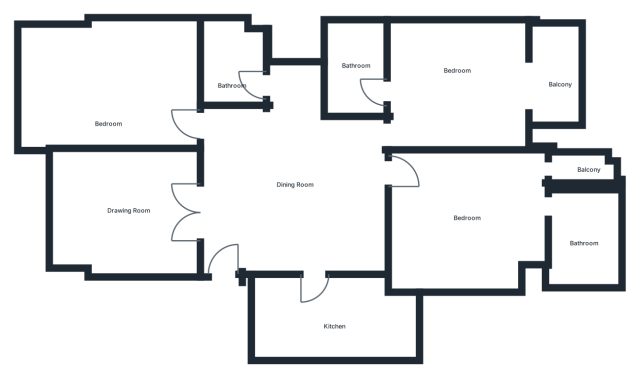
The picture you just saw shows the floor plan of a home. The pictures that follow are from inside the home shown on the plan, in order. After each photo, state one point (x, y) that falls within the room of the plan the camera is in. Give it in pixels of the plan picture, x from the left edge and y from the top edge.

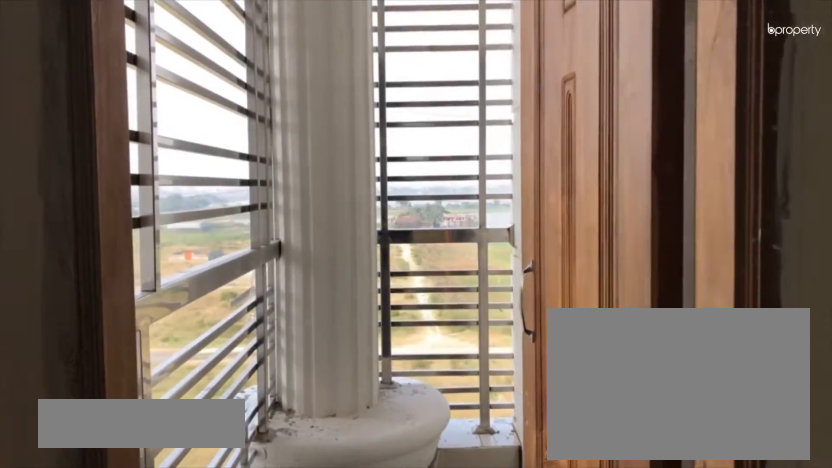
(589, 167)
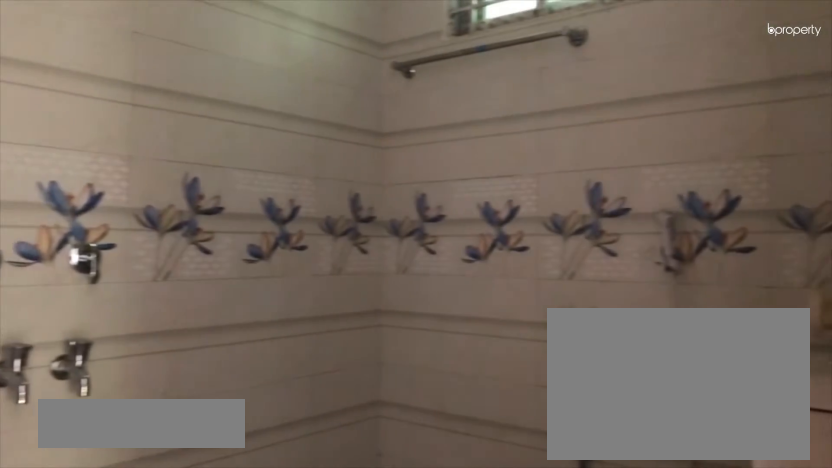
(593, 245)
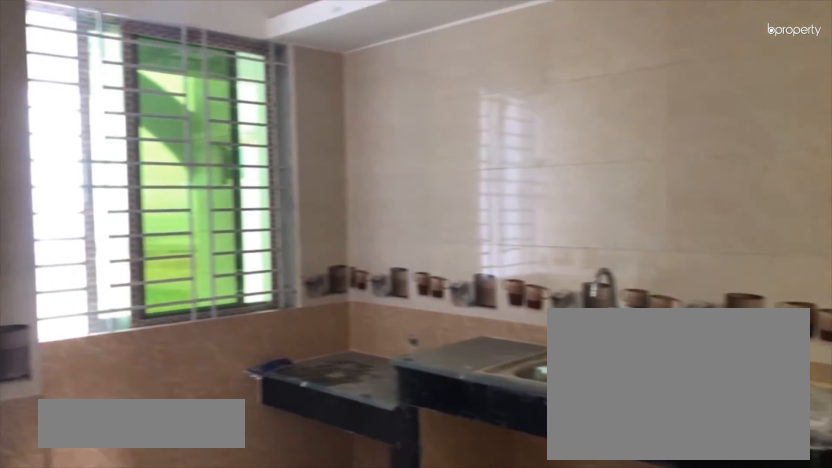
(320, 313)
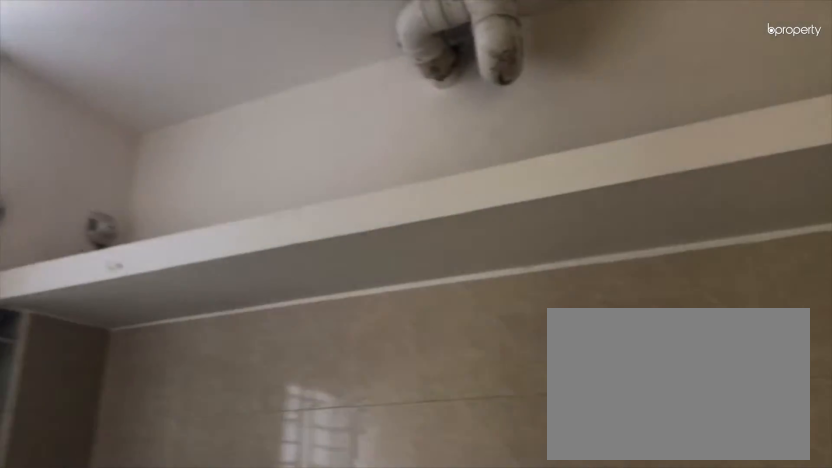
(320, 313)
